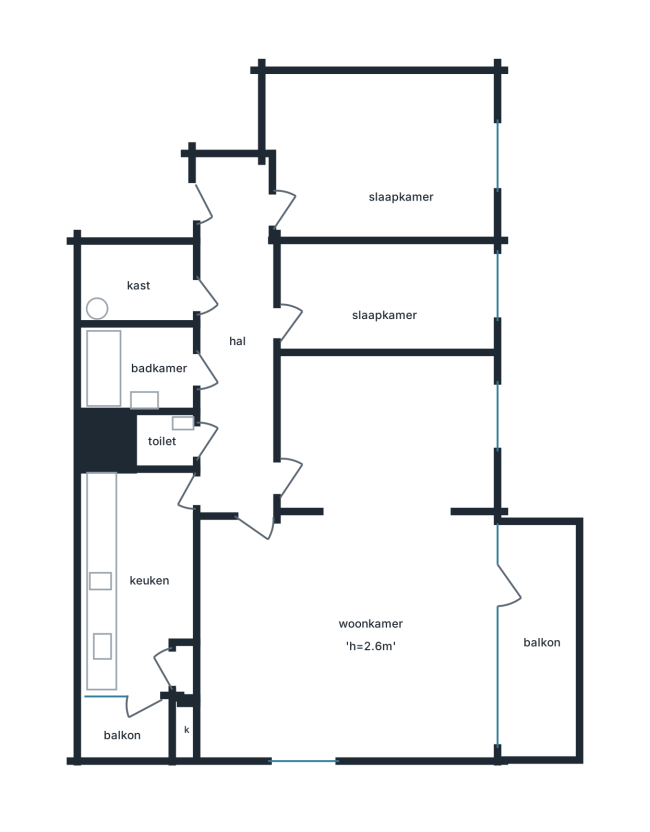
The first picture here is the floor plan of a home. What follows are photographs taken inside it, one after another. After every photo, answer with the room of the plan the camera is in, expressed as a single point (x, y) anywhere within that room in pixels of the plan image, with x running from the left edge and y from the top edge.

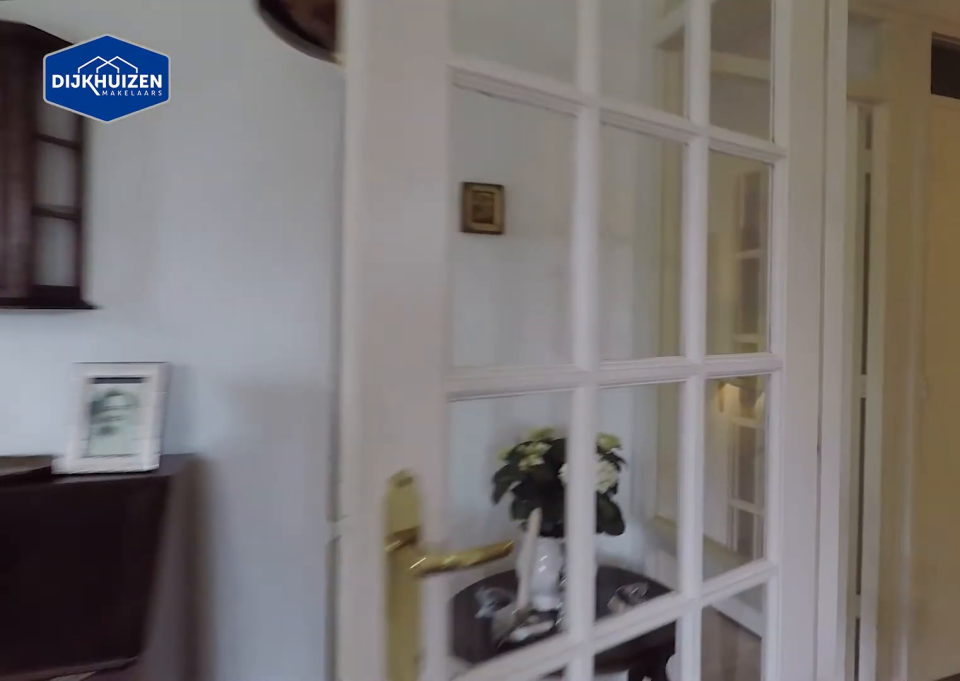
(357, 570)
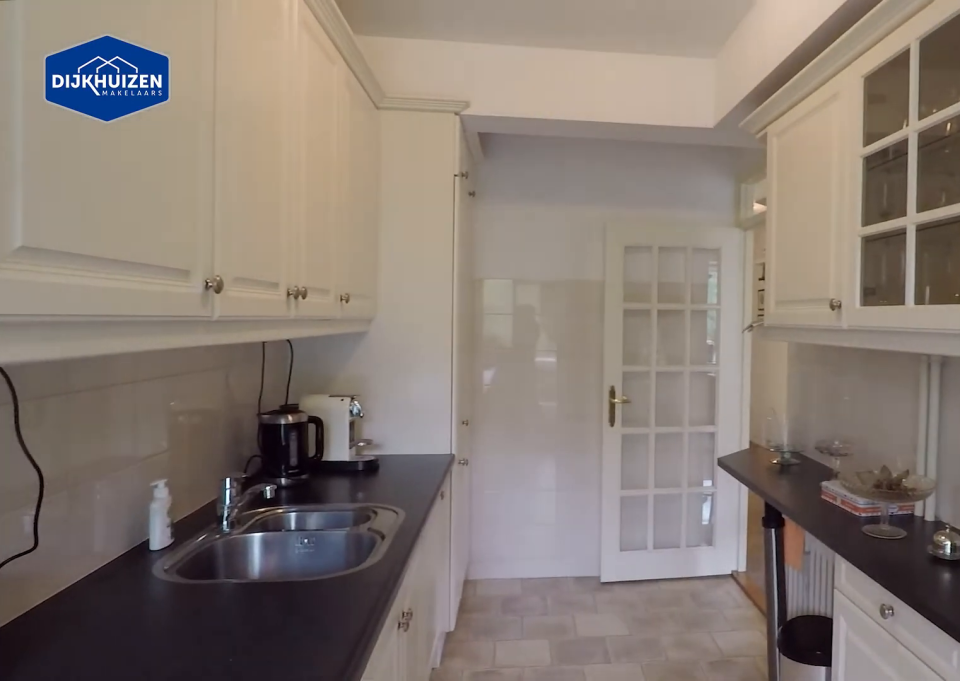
(131, 578)
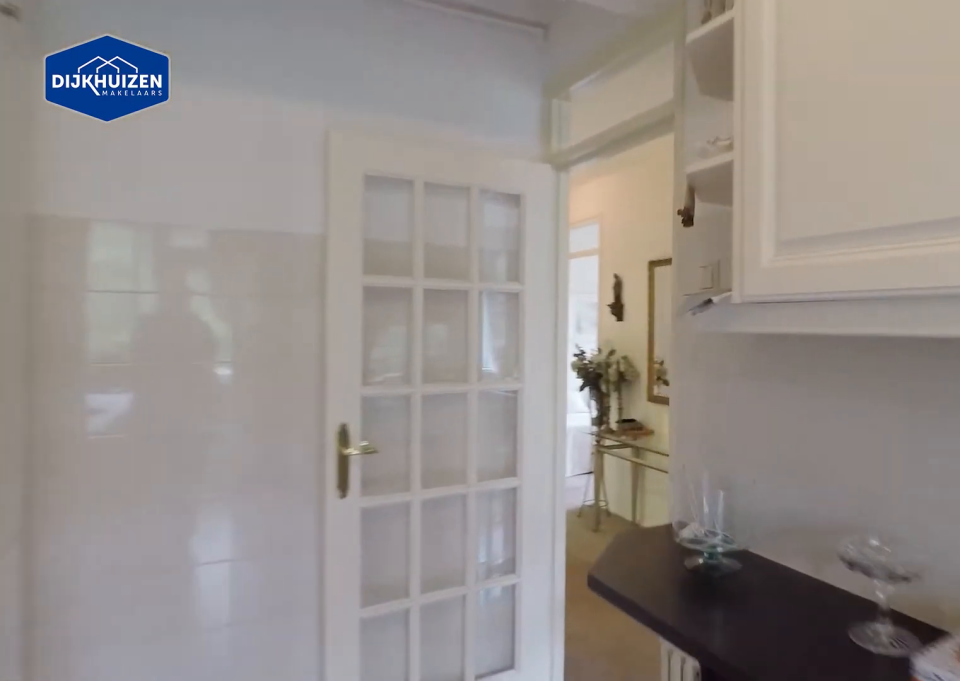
(131, 578)
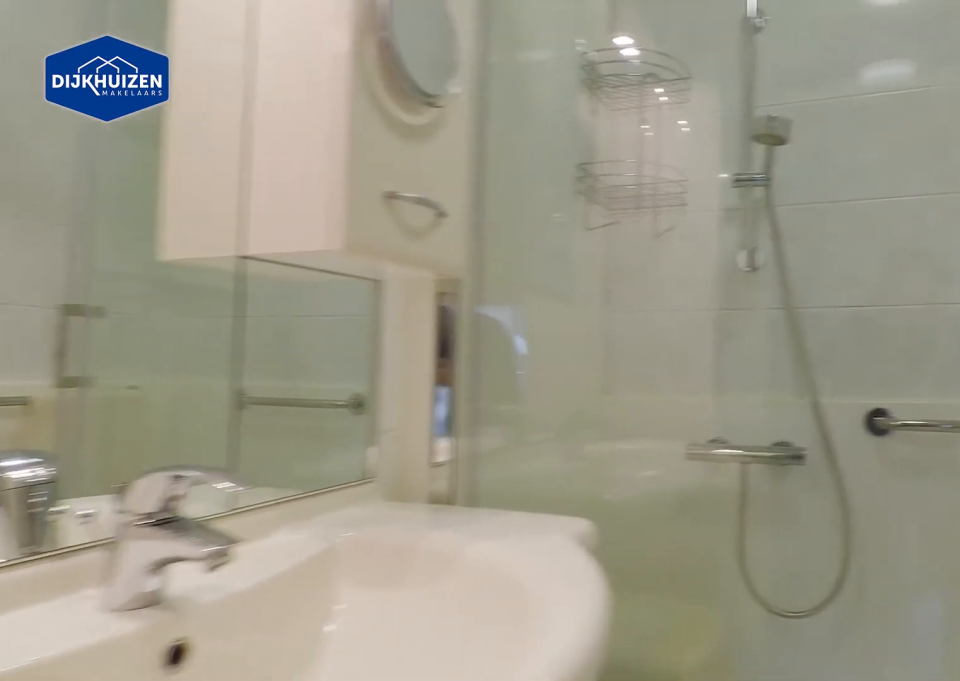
(126, 372)
